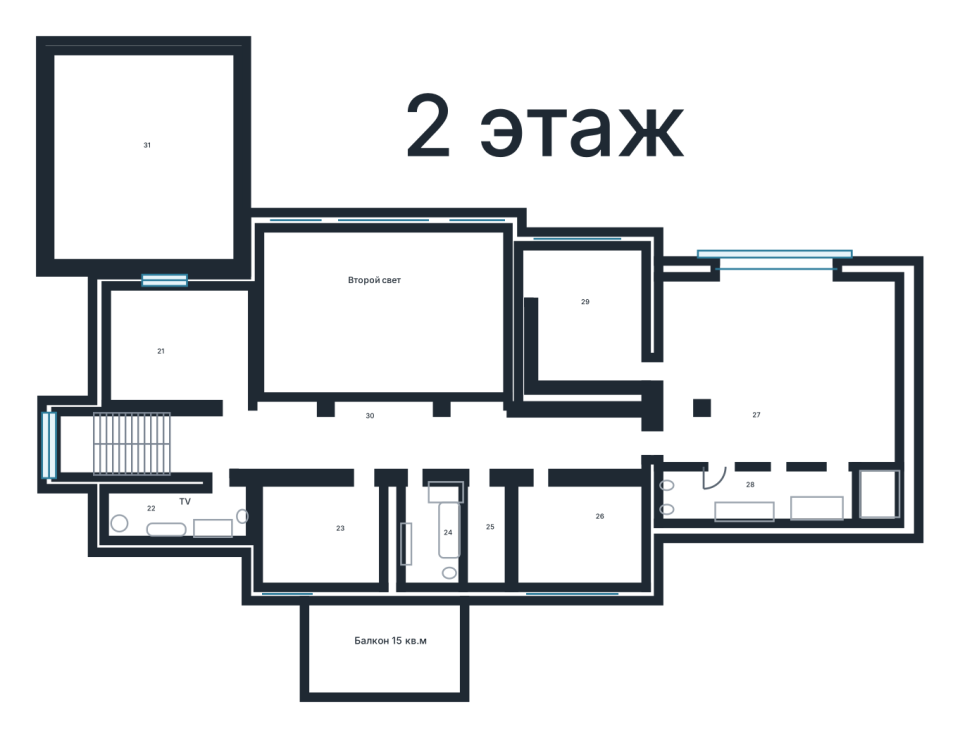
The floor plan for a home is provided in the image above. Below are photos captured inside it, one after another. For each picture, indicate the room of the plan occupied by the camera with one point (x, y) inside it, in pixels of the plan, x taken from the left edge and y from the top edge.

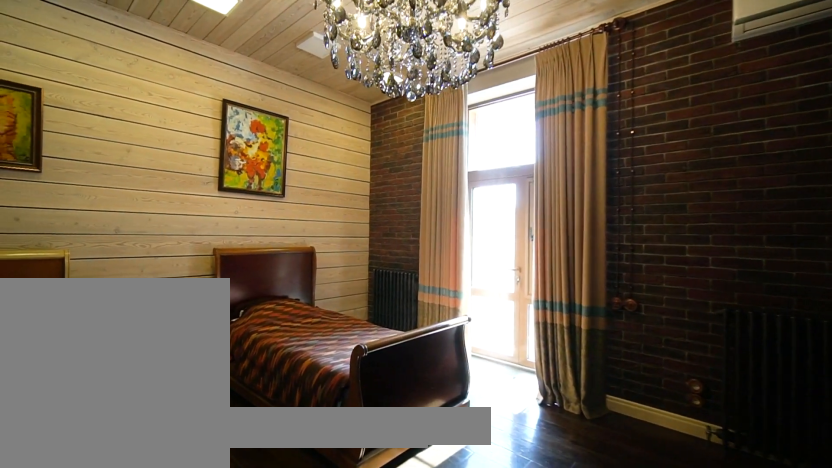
(178, 345)
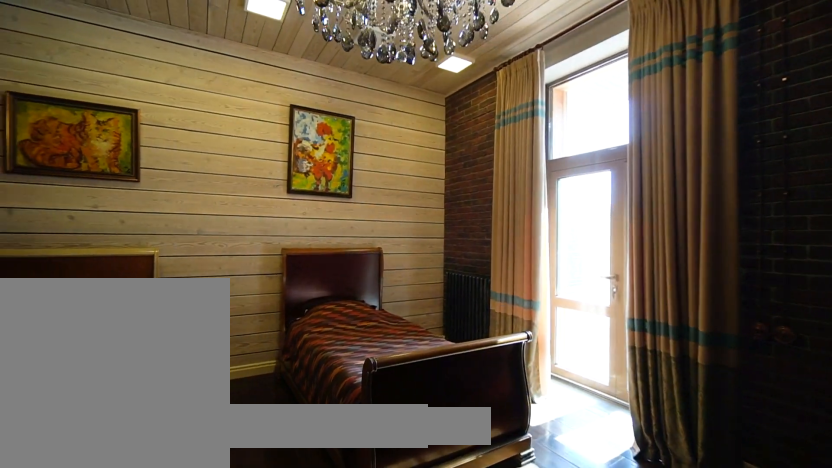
(178, 345)
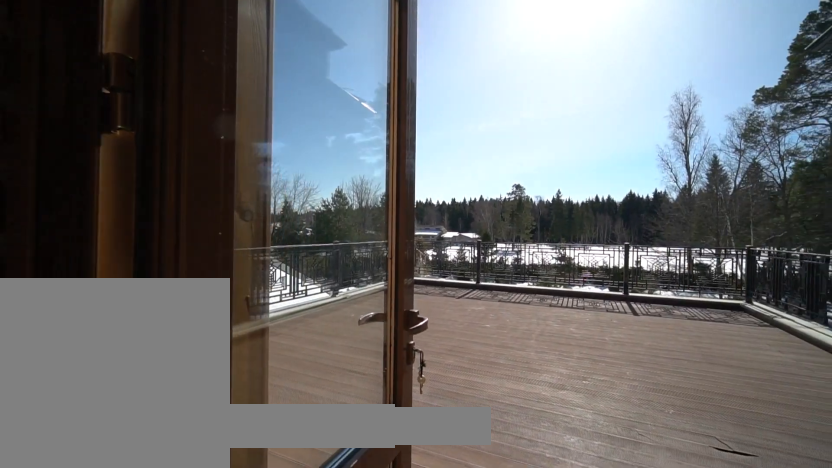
(145, 158)
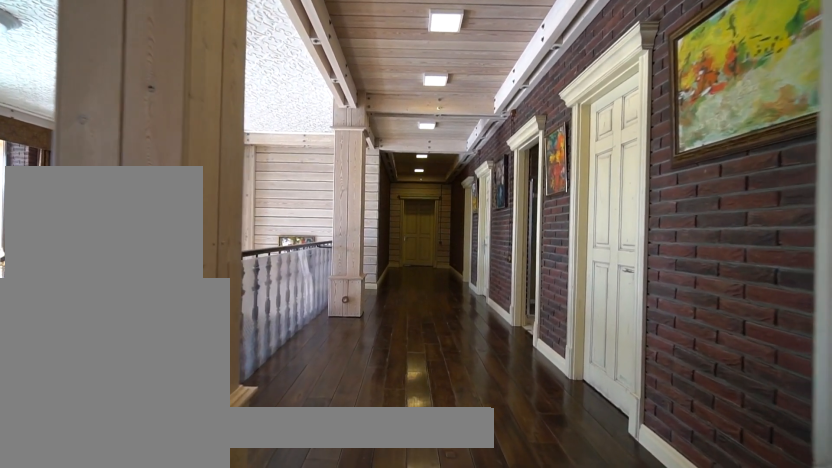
(453, 443)
